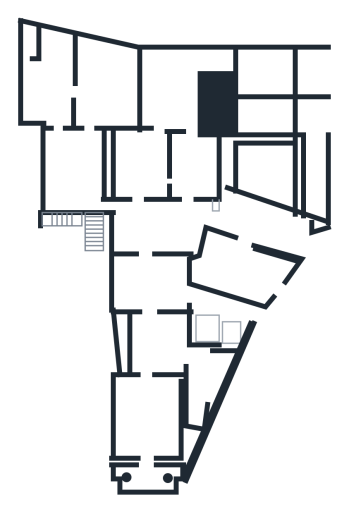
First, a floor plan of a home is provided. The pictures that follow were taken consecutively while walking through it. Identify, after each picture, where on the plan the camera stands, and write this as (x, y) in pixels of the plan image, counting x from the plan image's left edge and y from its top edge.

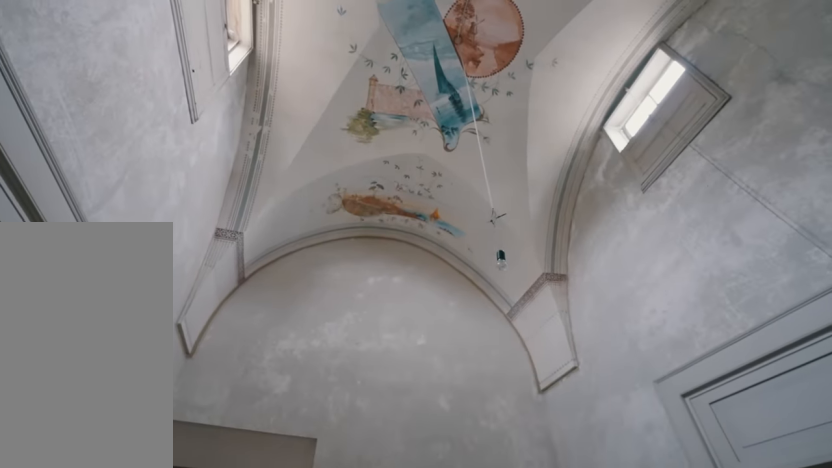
(150, 286)
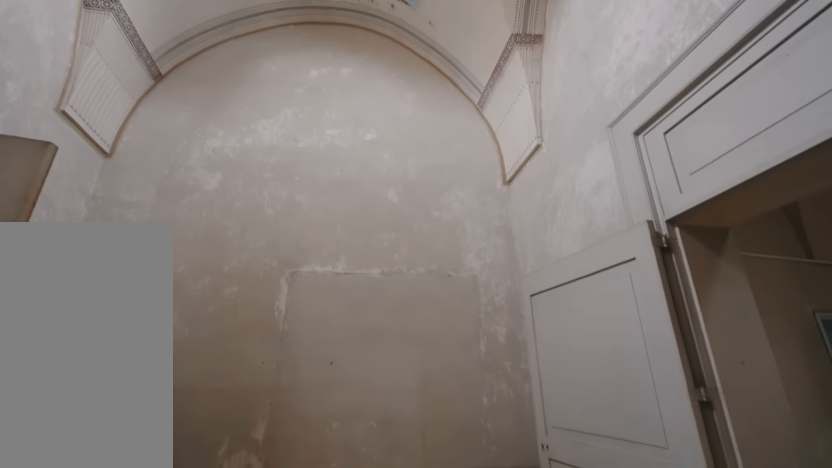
(147, 284)
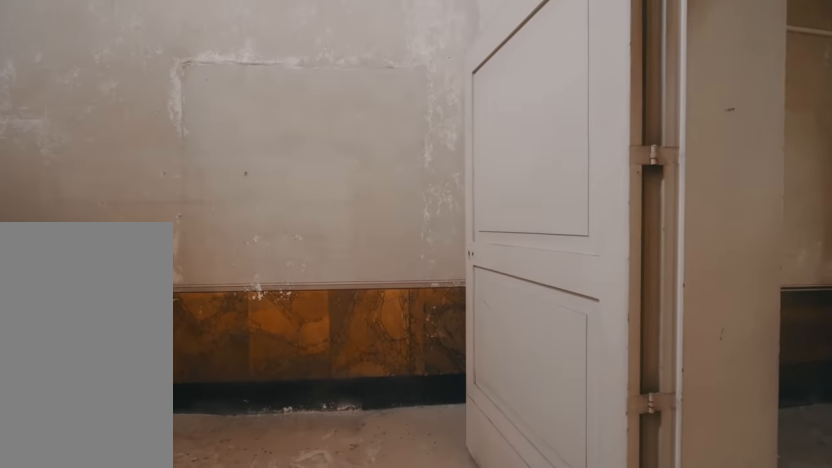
(147, 284)
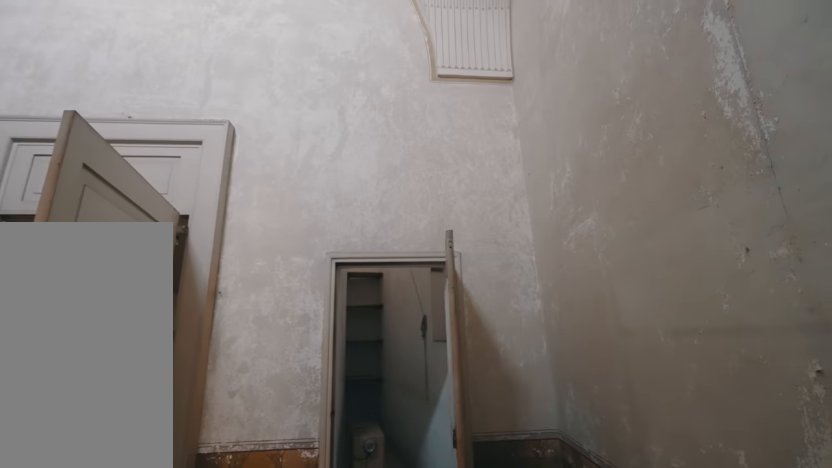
(147, 284)
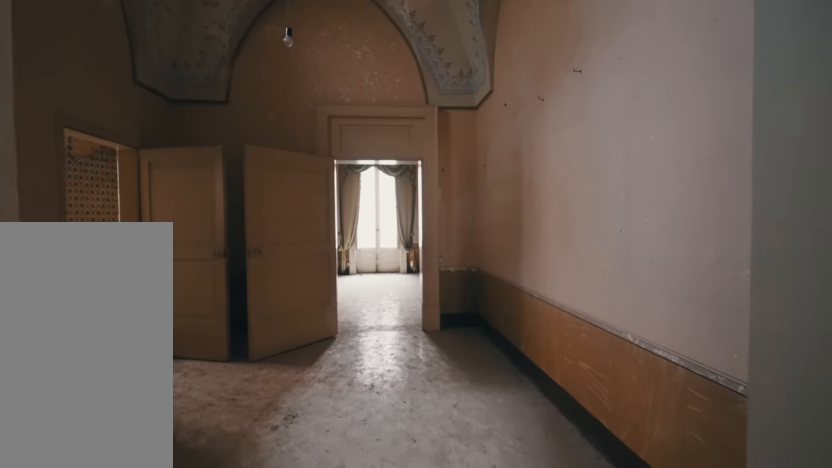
(149, 307)
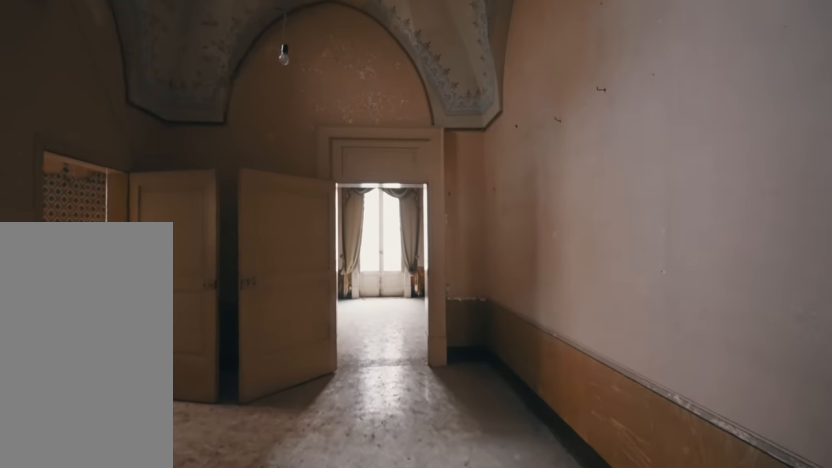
(151, 329)
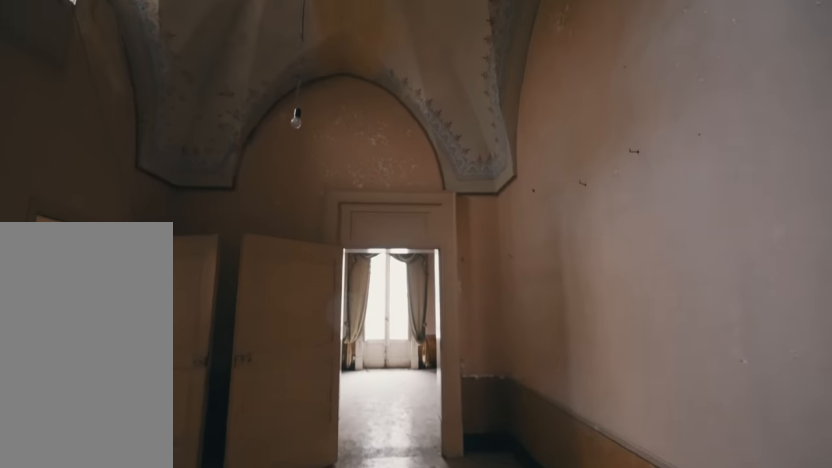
(152, 345)
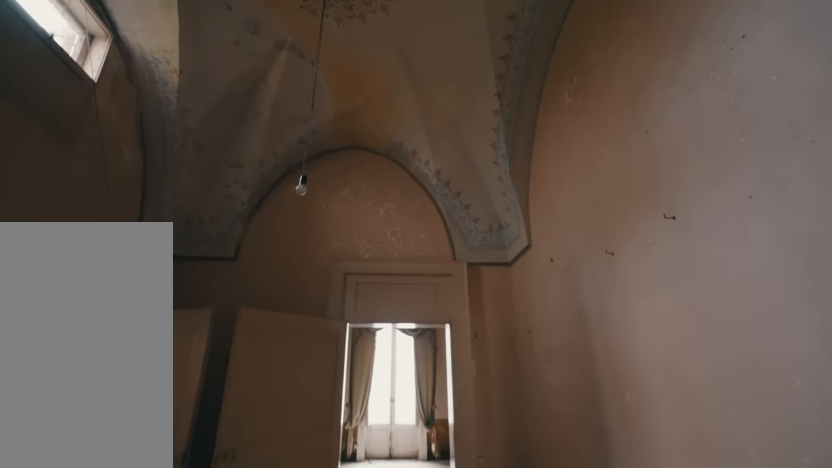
(152, 349)
